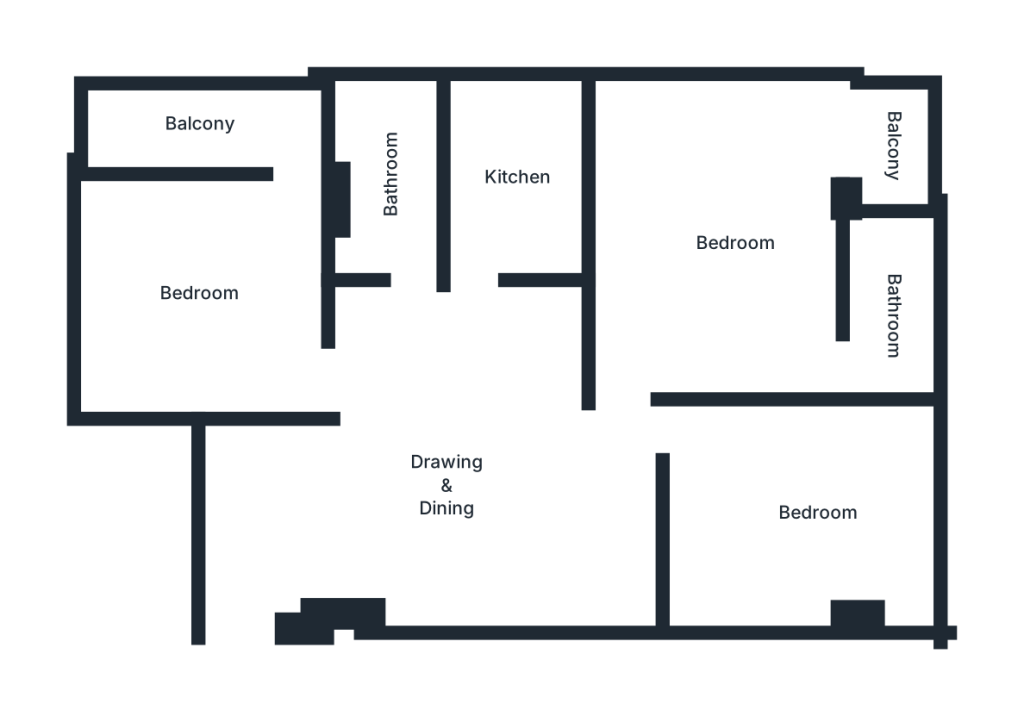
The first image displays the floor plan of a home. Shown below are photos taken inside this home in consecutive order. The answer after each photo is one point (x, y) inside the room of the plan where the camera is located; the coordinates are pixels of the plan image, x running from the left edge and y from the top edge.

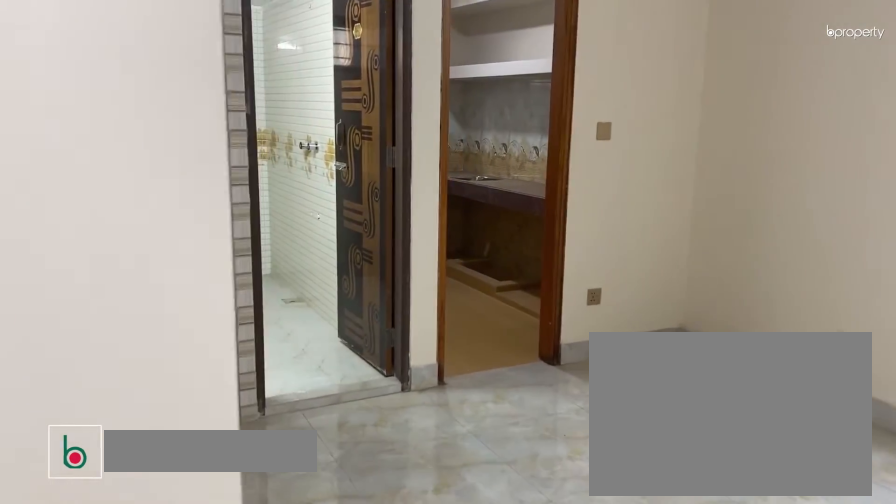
(457, 493)
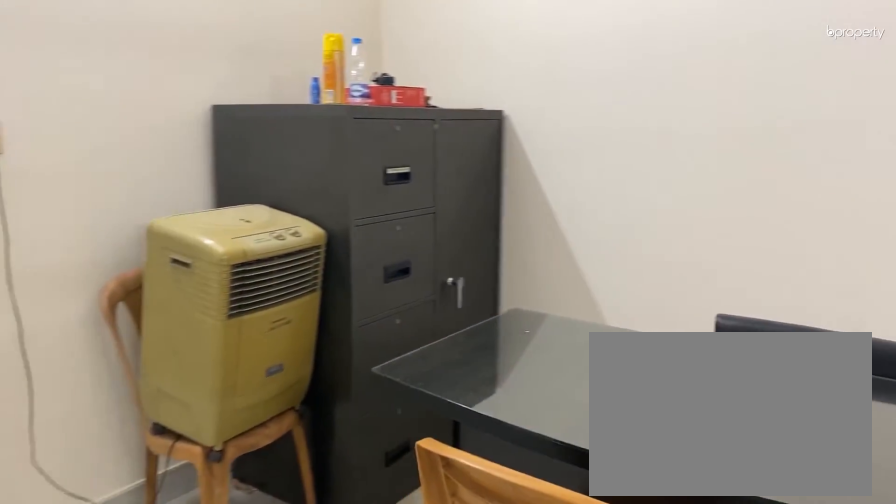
(457, 493)
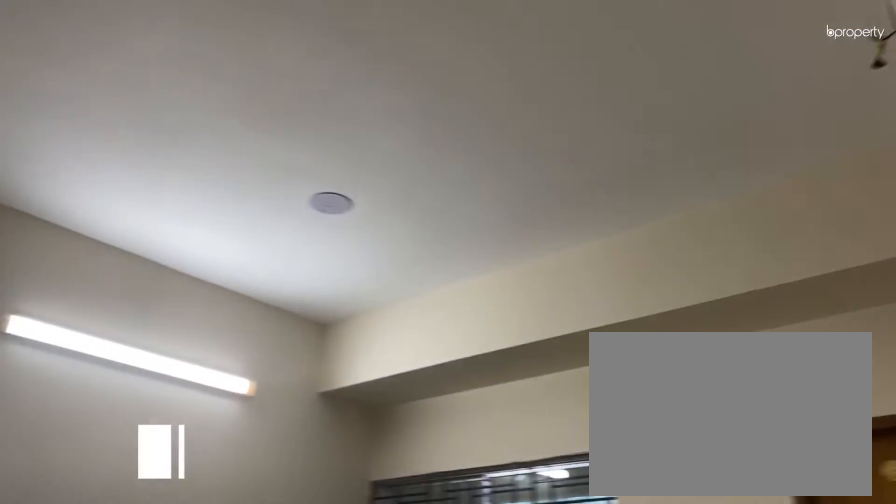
(207, 296)
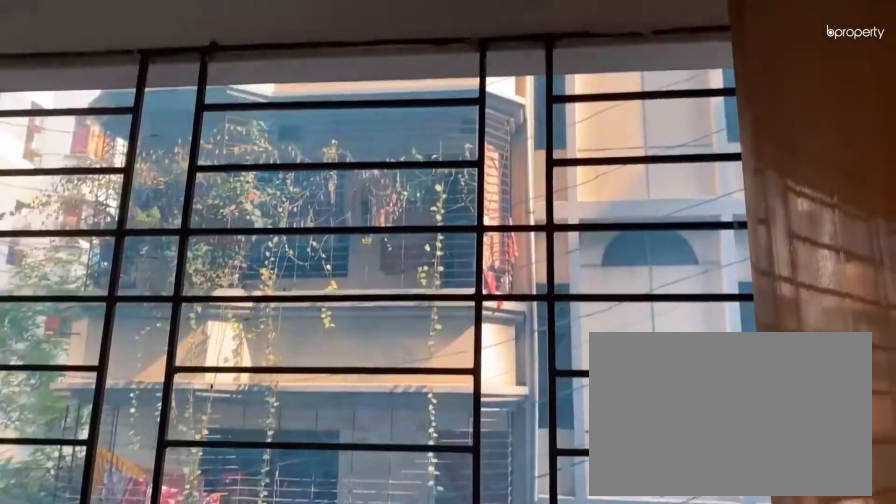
(219, 121)
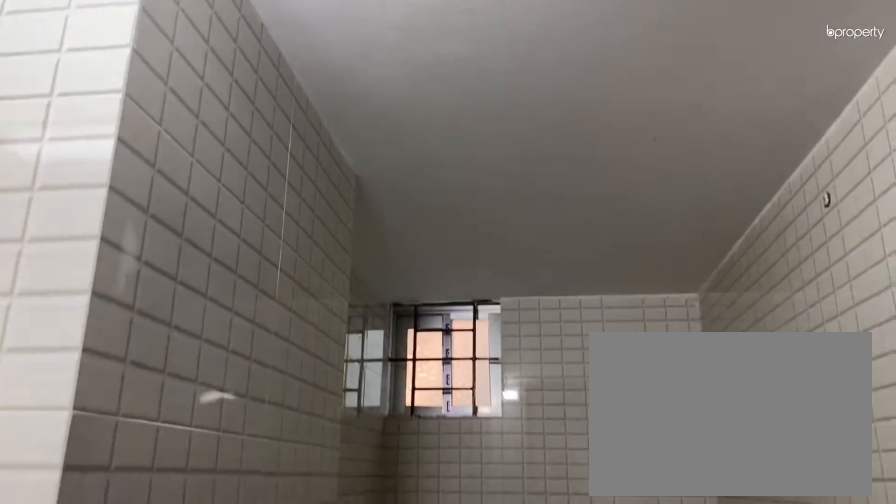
(394, 171)
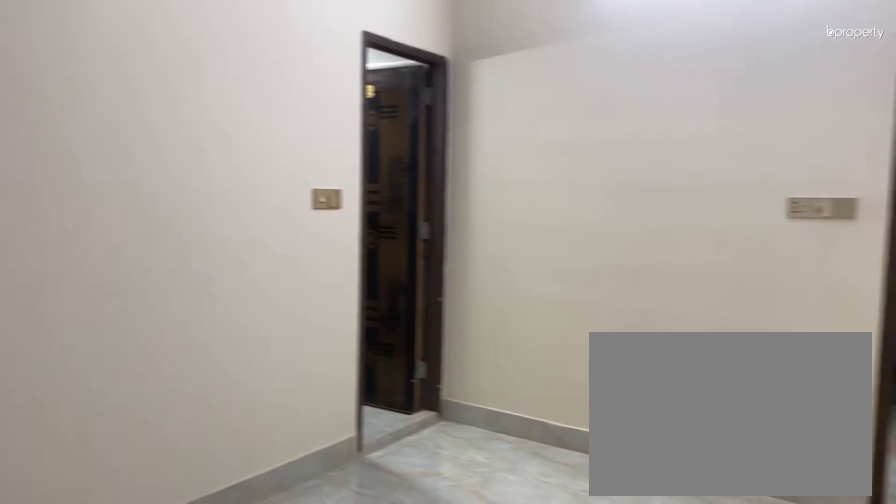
(736, 242)
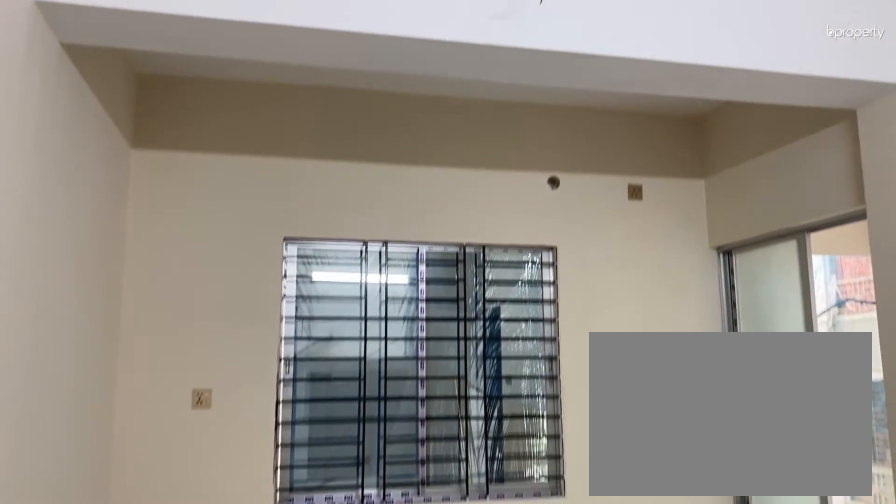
(736, 242)
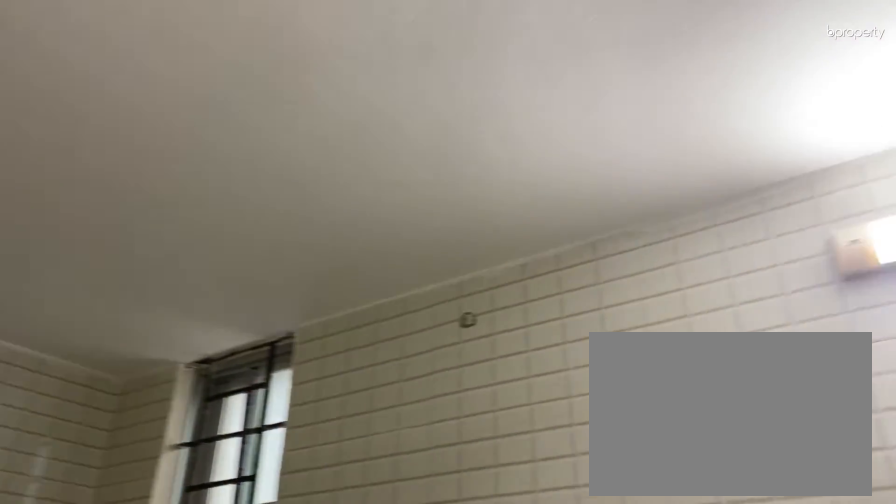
(895, 301)
